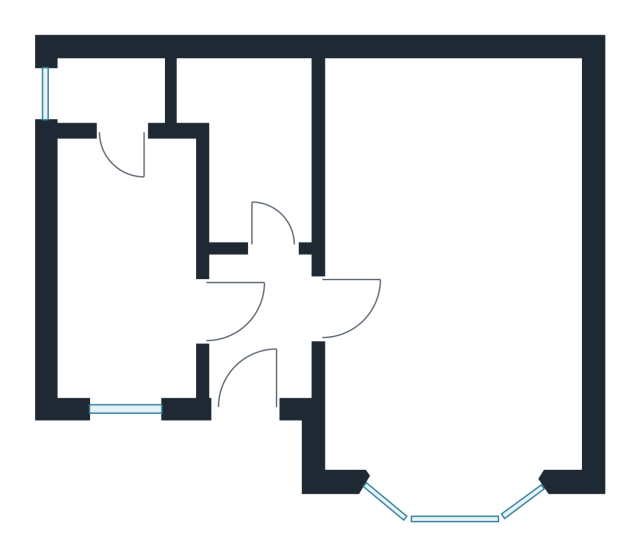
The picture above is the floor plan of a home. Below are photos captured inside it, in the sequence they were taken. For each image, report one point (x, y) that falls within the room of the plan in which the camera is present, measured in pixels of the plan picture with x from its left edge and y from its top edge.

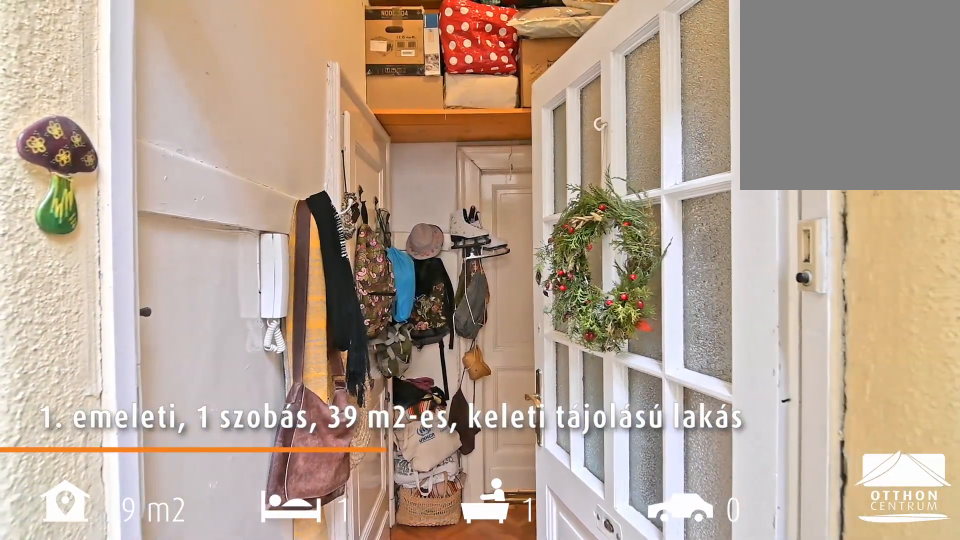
(263, 330)
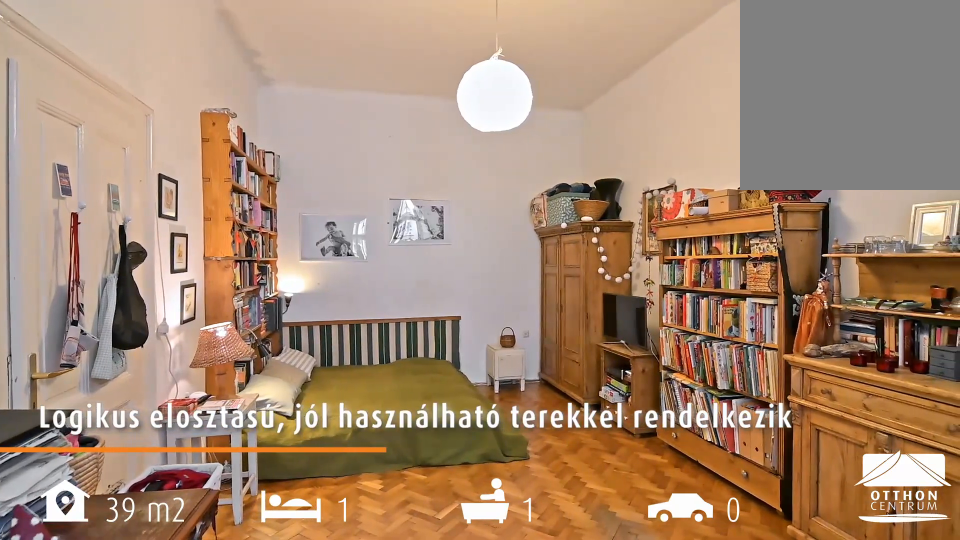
(453, 263)
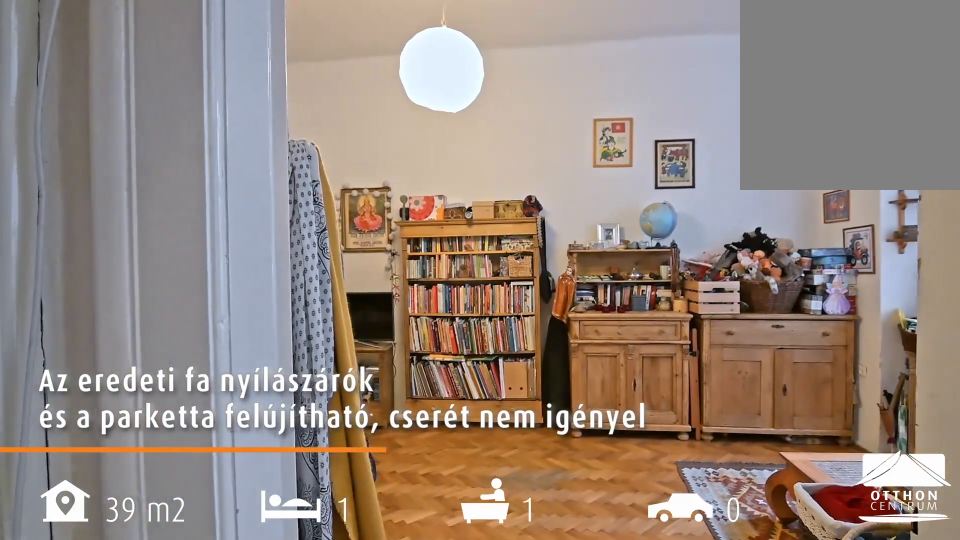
(453, 263)
